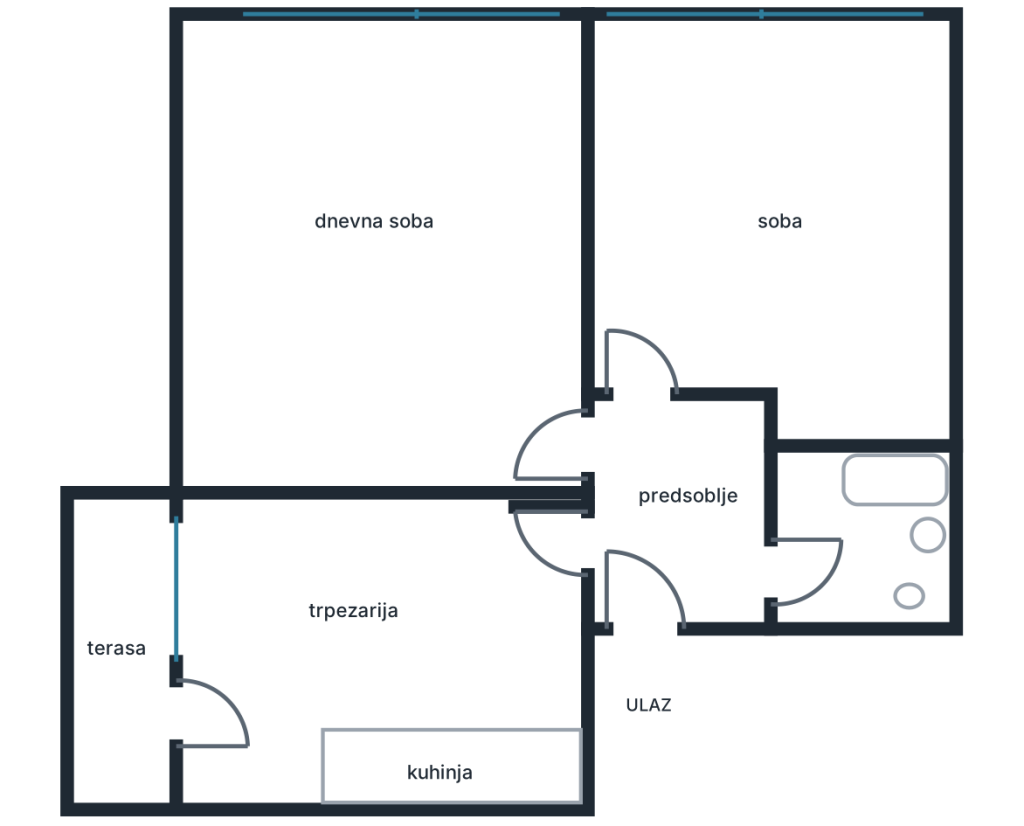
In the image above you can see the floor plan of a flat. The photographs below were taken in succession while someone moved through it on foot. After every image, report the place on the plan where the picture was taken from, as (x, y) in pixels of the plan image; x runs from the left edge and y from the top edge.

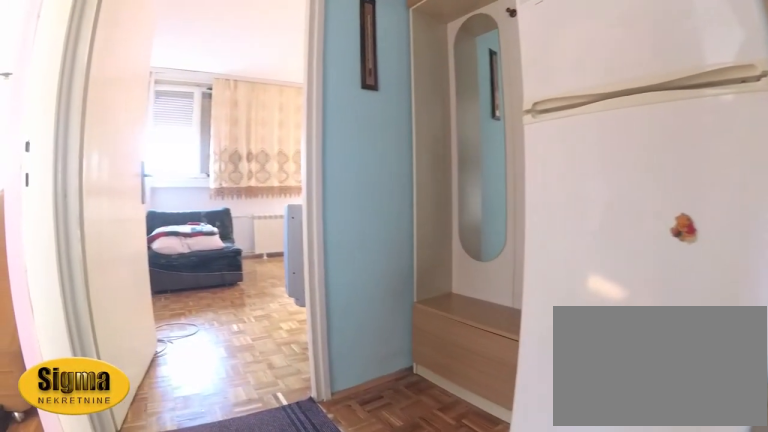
(627, 578)
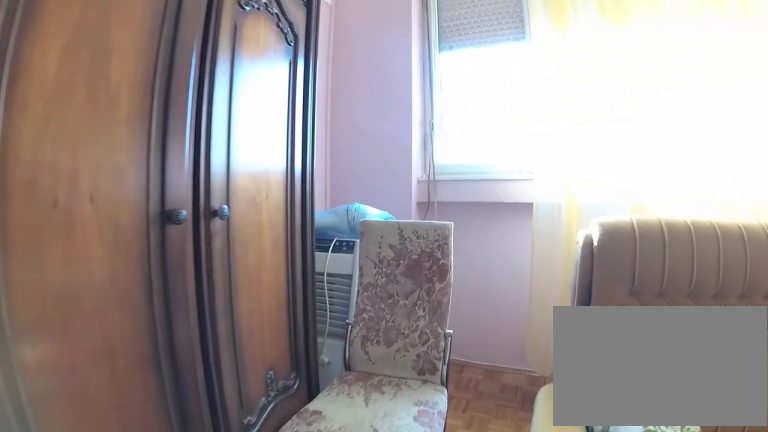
(304, 224)
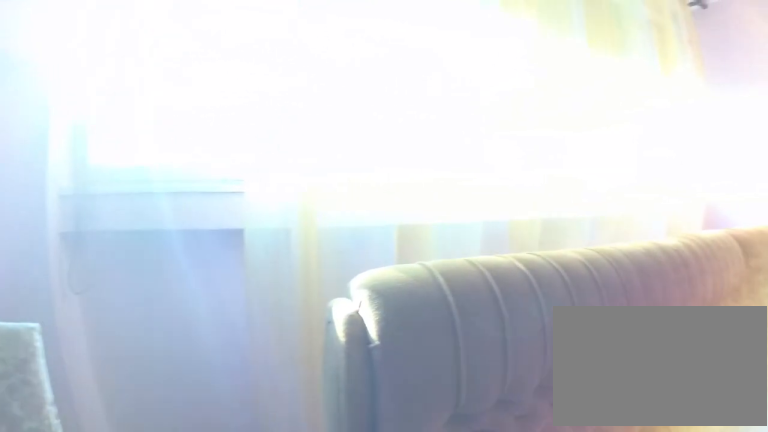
(266, 210)
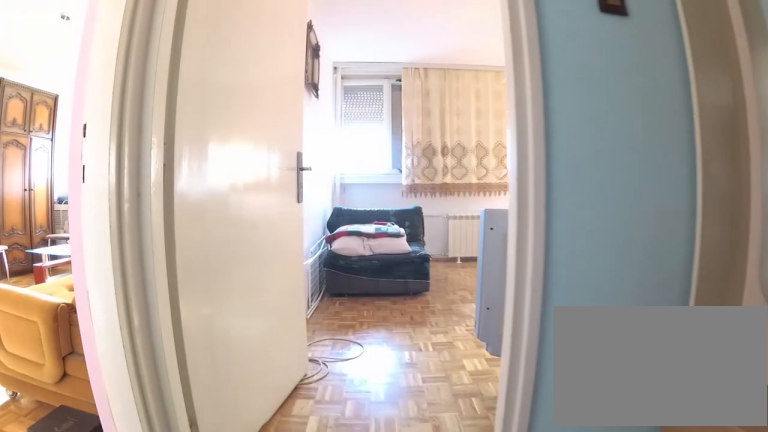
(653, 486)
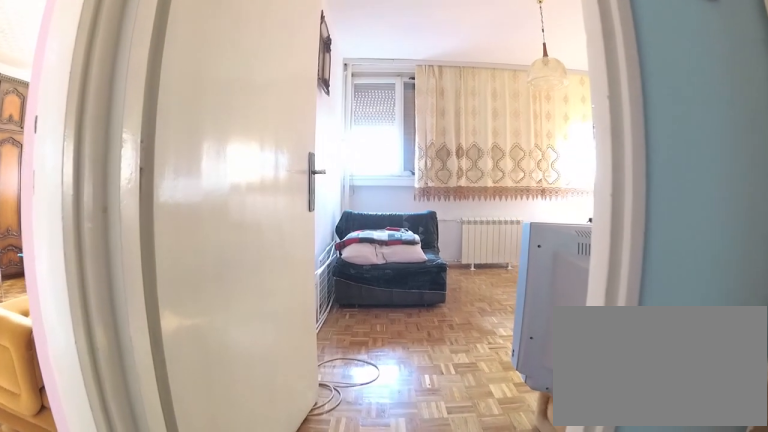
(654, 472)
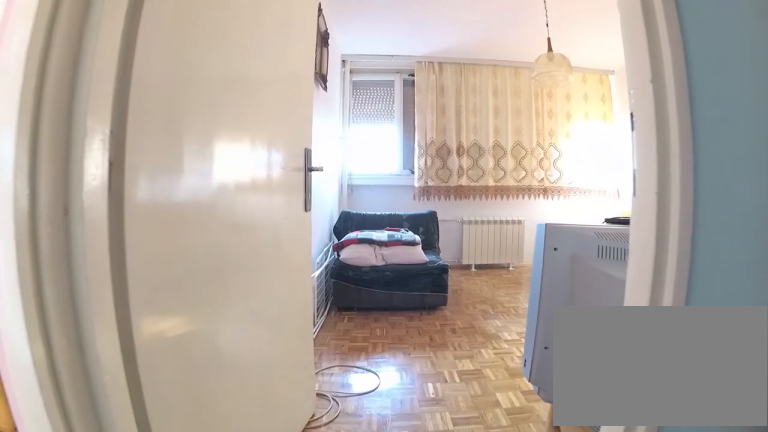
(655, 468)
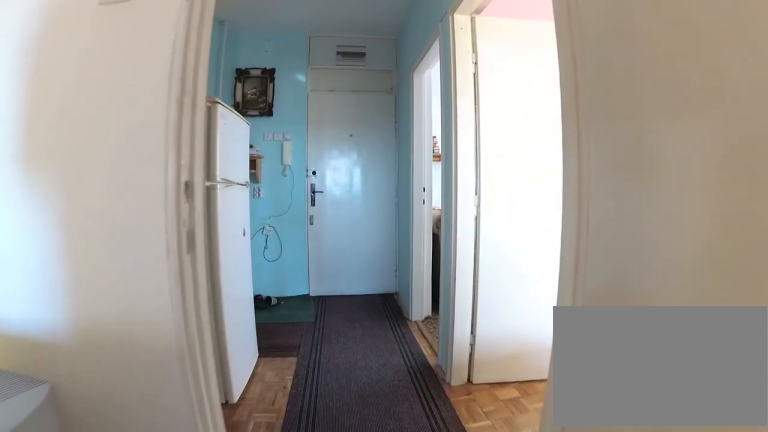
(680, 297)
